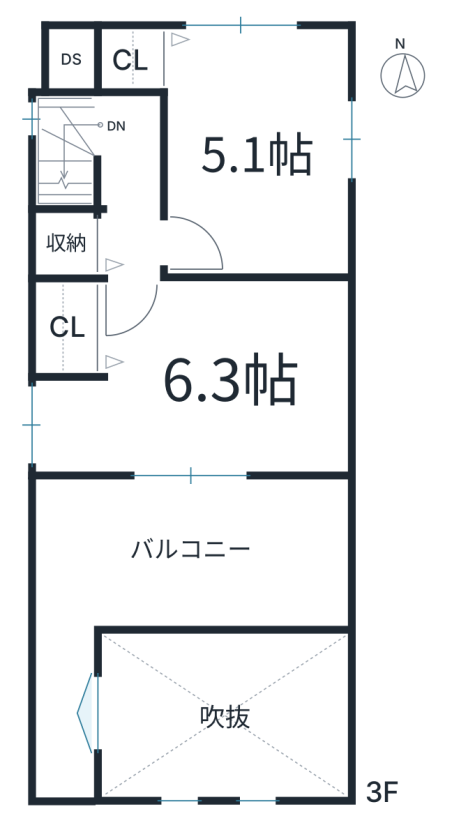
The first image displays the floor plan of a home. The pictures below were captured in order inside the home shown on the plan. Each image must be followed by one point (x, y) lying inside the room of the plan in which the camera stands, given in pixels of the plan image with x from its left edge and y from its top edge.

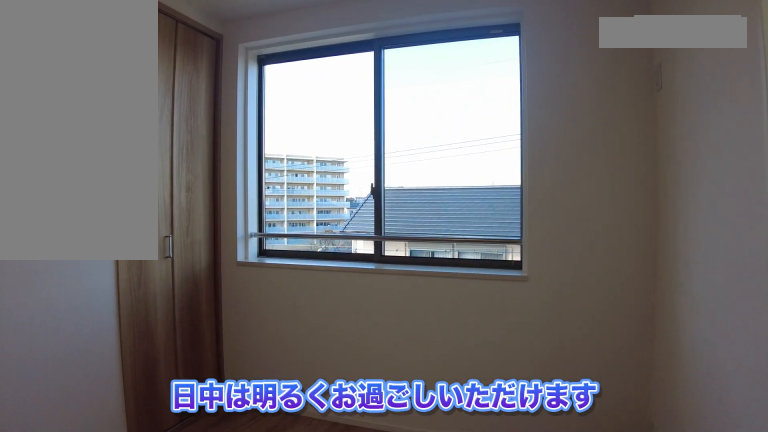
(266, 148)
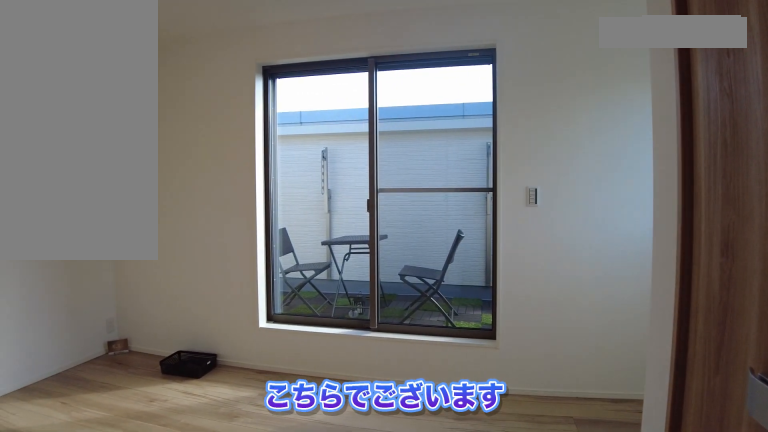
(209, 381)
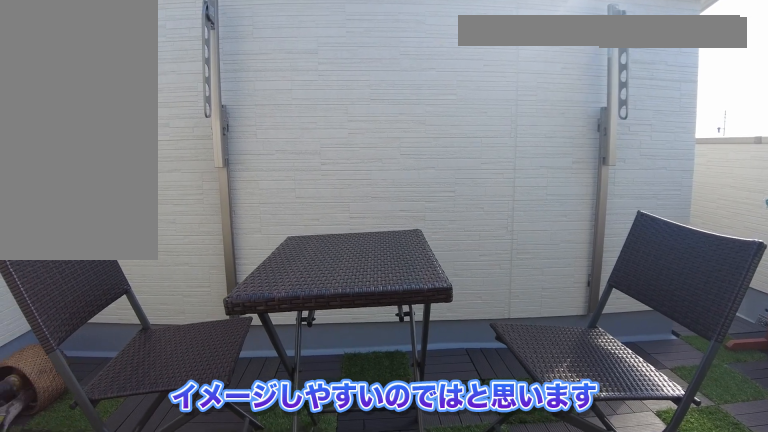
(197, 552)
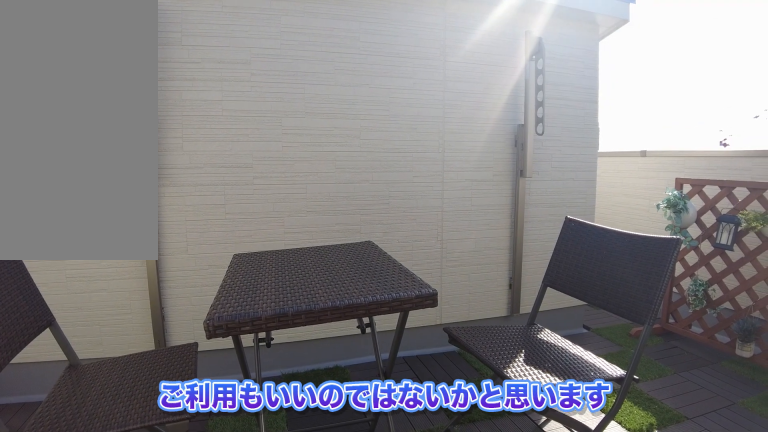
(196, 554)
